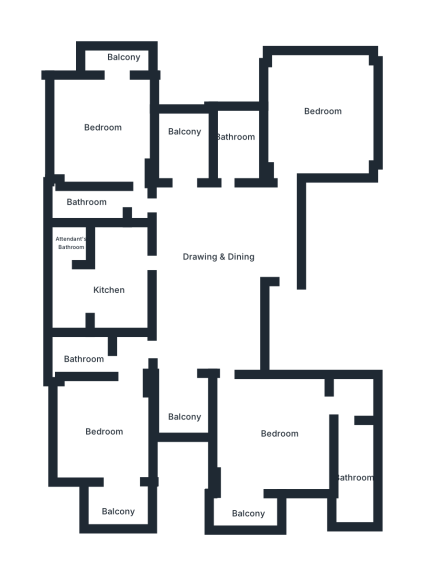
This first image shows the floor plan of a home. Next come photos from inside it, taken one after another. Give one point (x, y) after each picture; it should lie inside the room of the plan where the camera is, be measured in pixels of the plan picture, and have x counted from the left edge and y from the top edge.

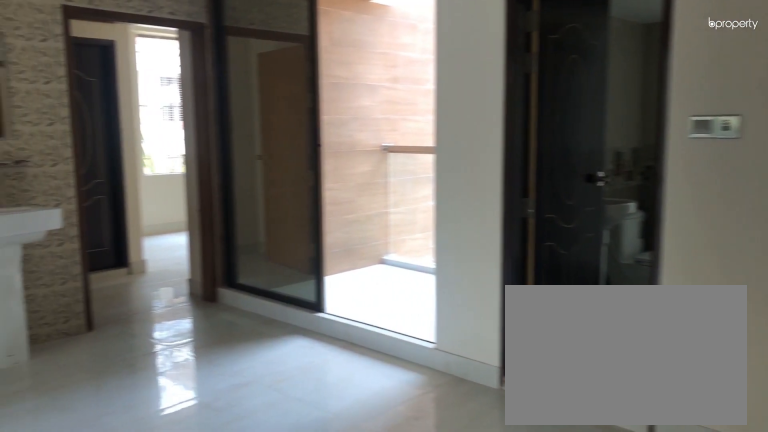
(213, 290)
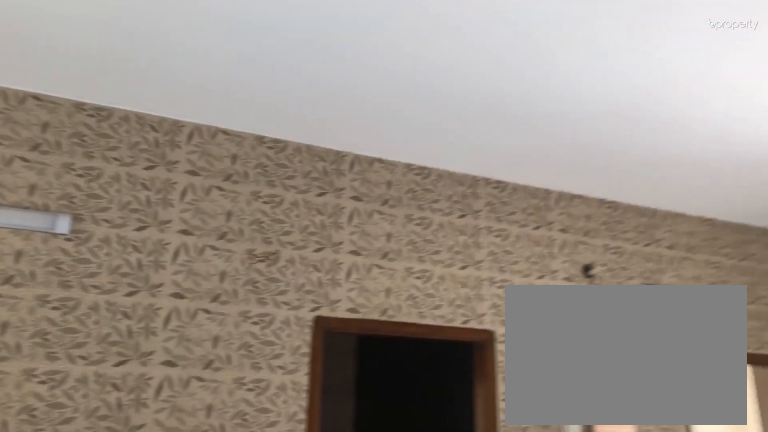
(213, 290)
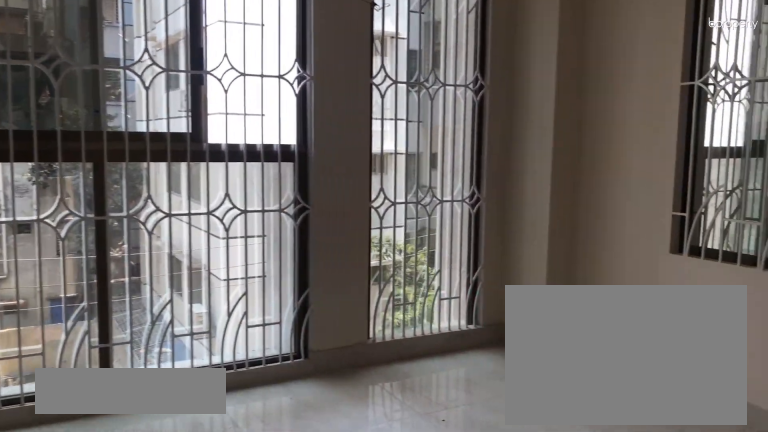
(321, 117)
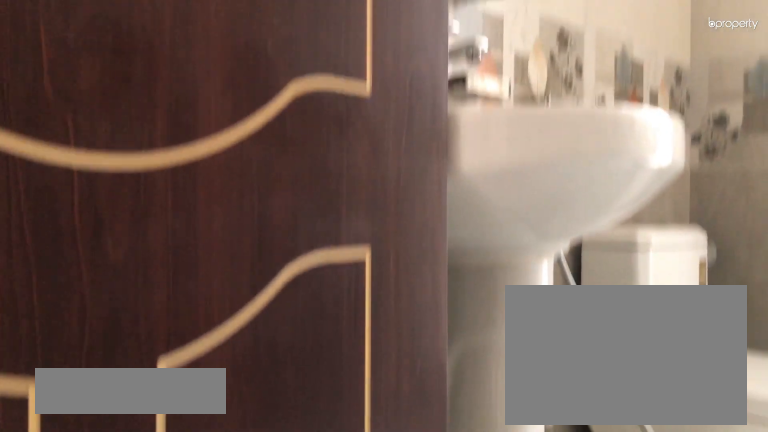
(235, 144)
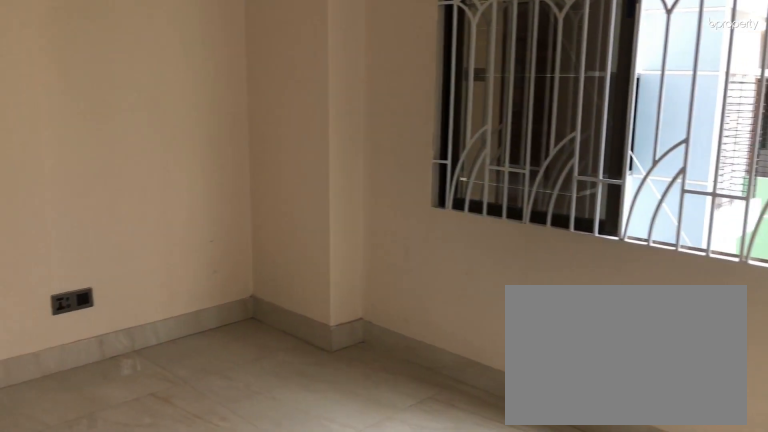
(112, 130)
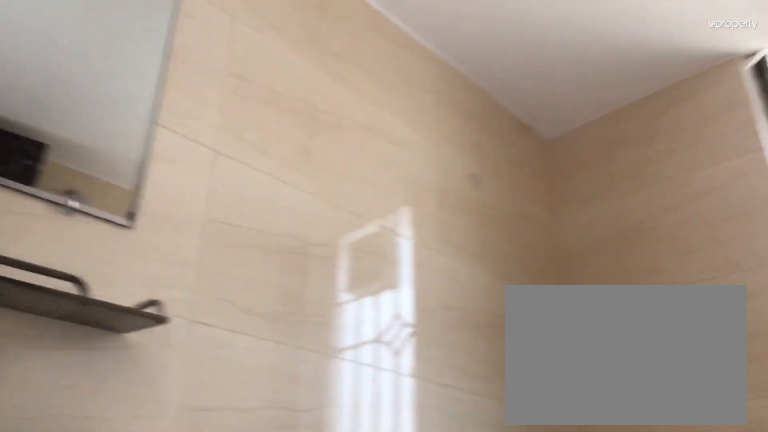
(98, 201)
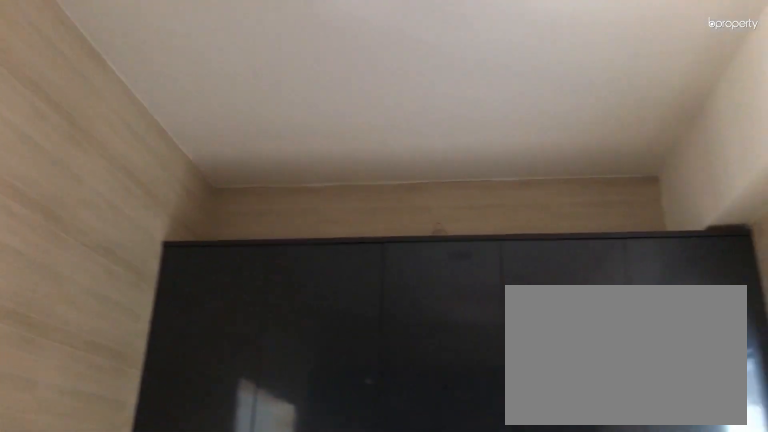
(116, 283)
